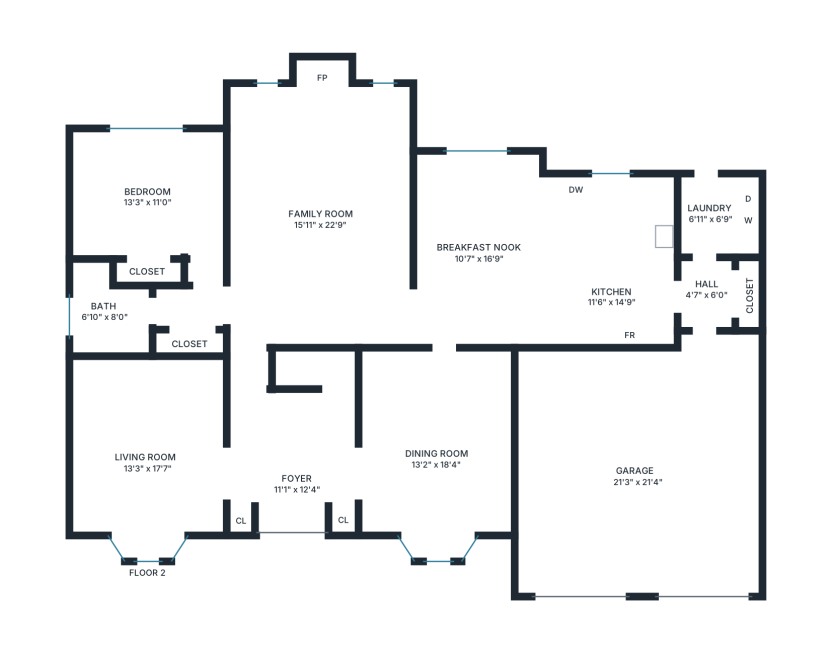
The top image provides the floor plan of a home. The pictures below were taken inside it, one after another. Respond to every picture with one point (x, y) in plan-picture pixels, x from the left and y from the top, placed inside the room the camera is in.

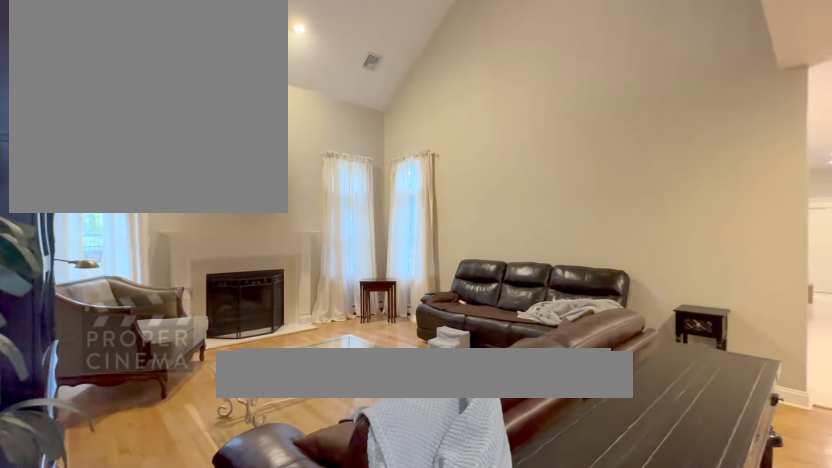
(320, 214)
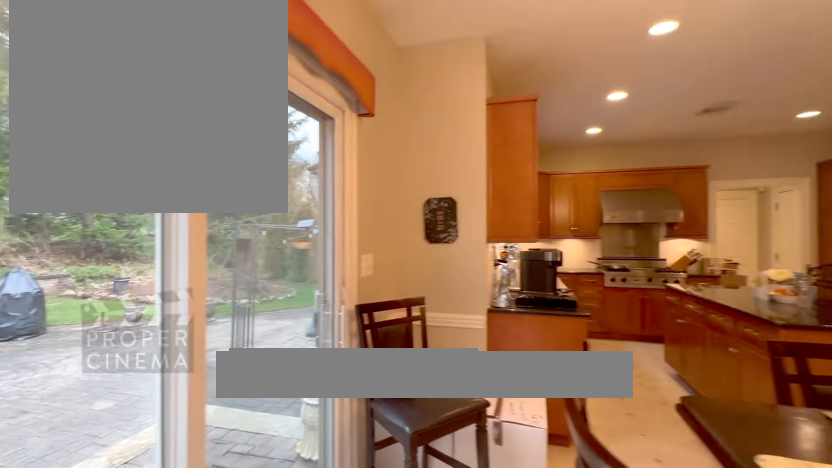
(478, 250)
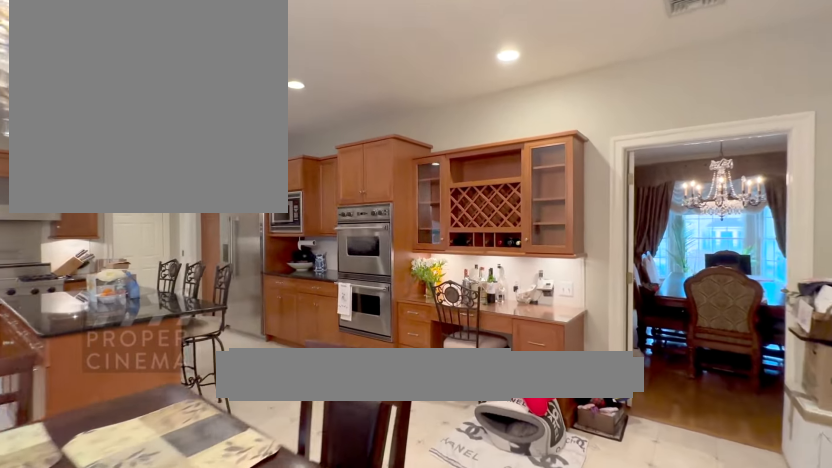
(478, 250)
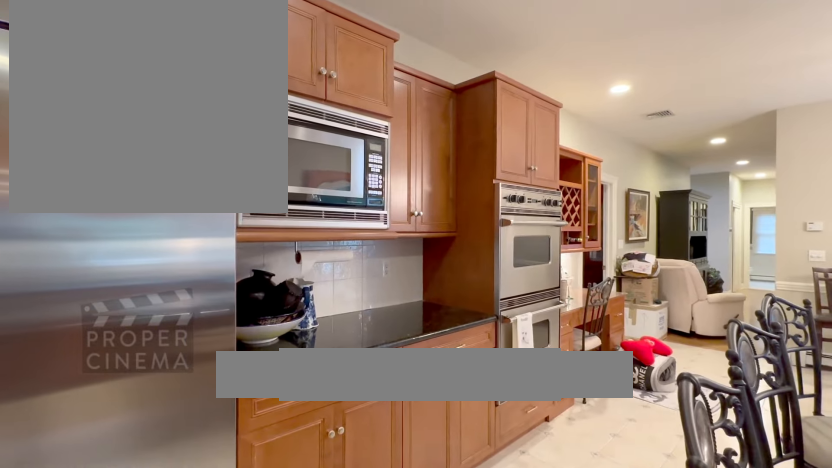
(610, 259)
